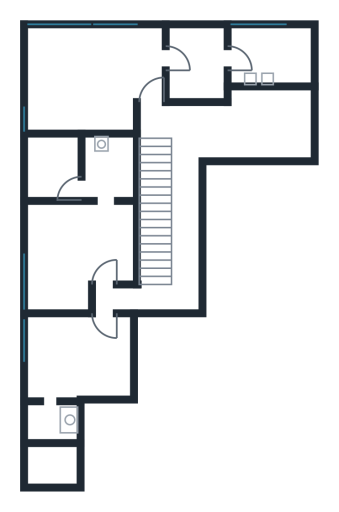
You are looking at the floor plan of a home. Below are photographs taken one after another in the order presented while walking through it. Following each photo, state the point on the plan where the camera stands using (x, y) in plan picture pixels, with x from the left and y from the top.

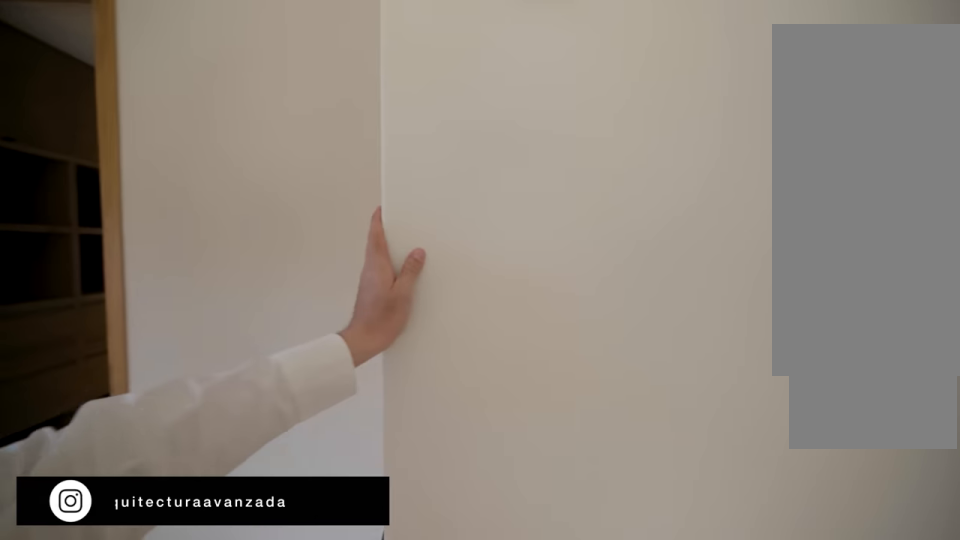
(102, 96)
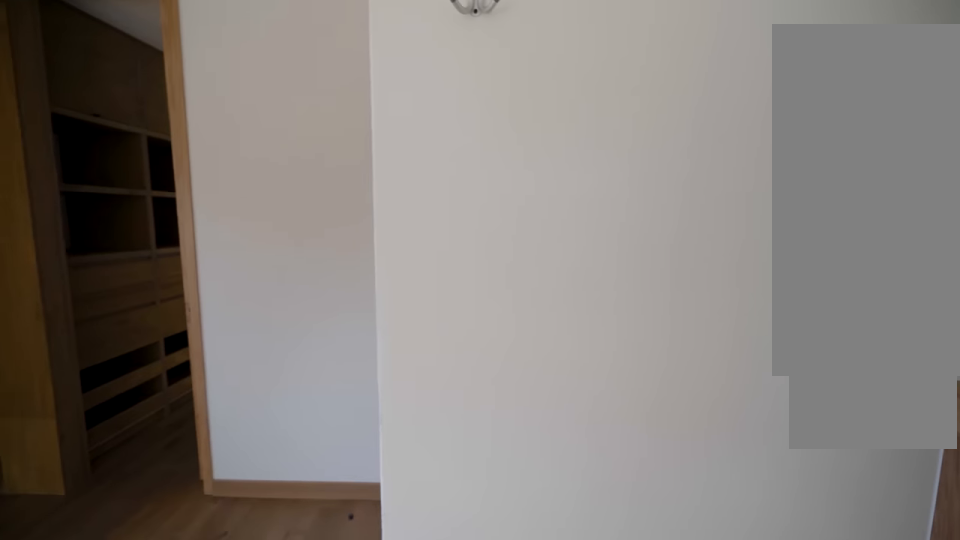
(103, 110)
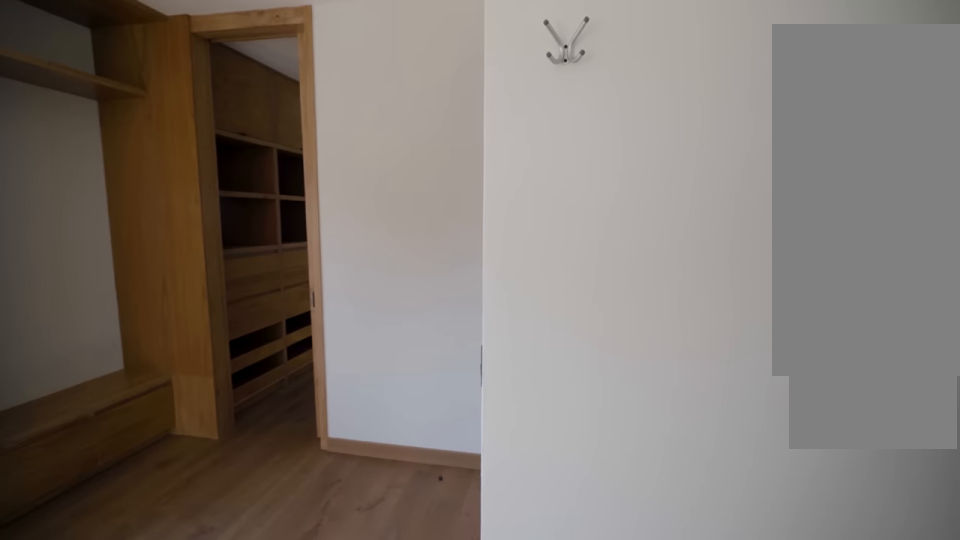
(103, 110)
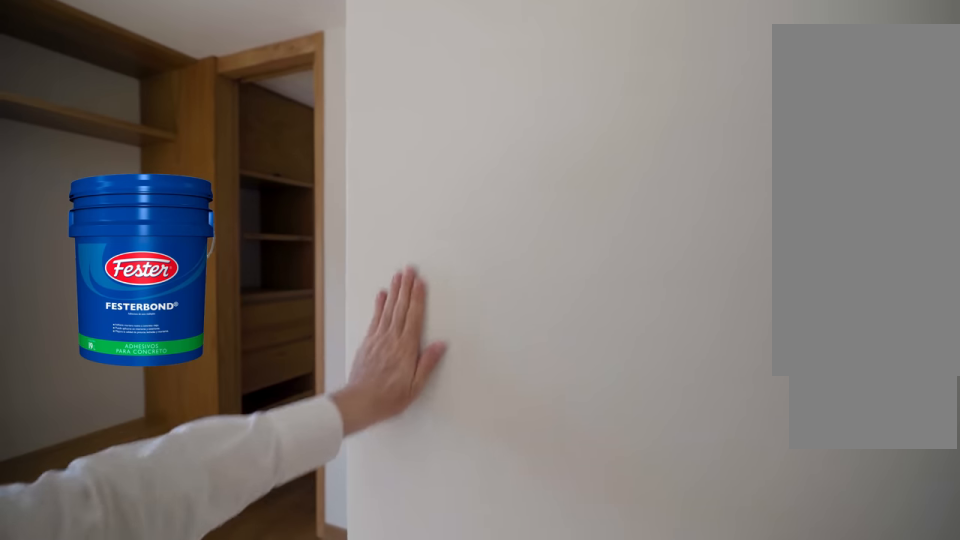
(103, 111)
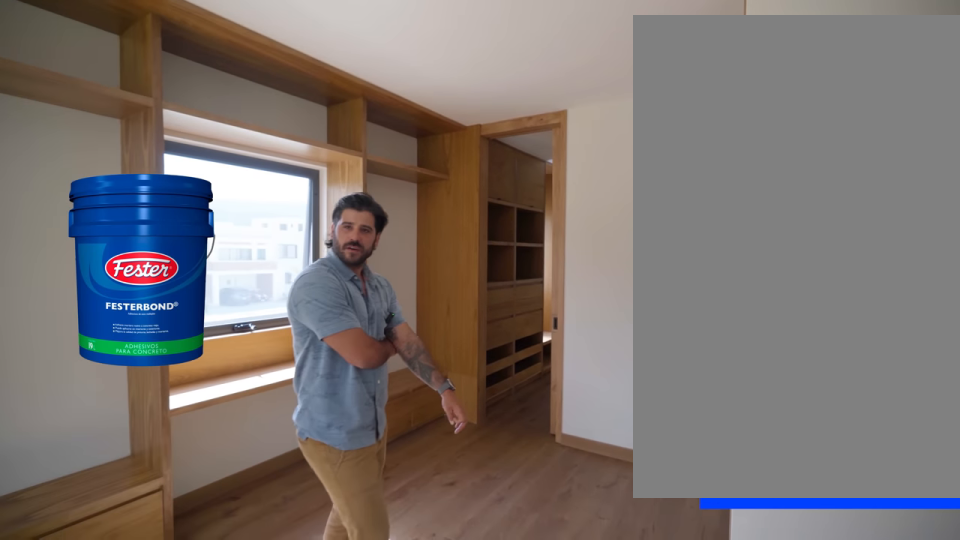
(102, 108)
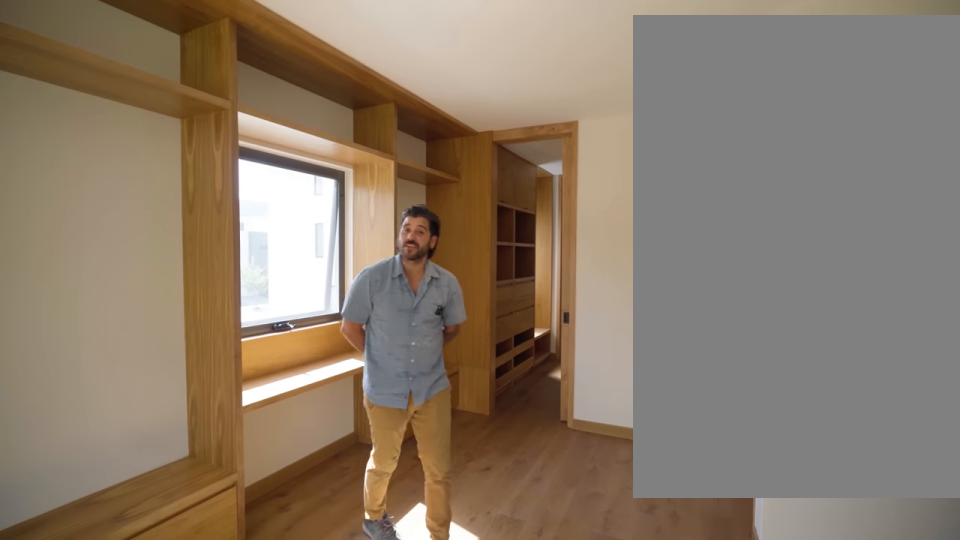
(88, 103)
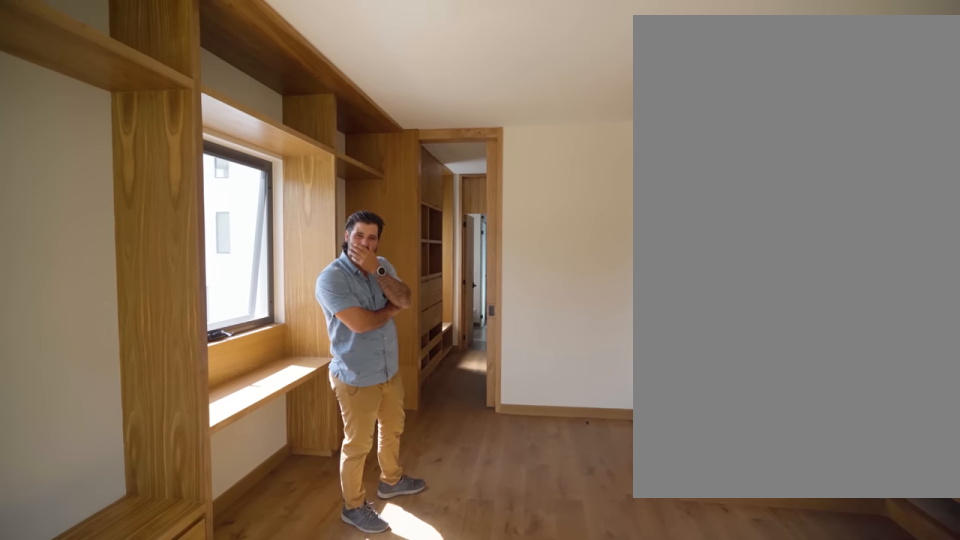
(52, 92)
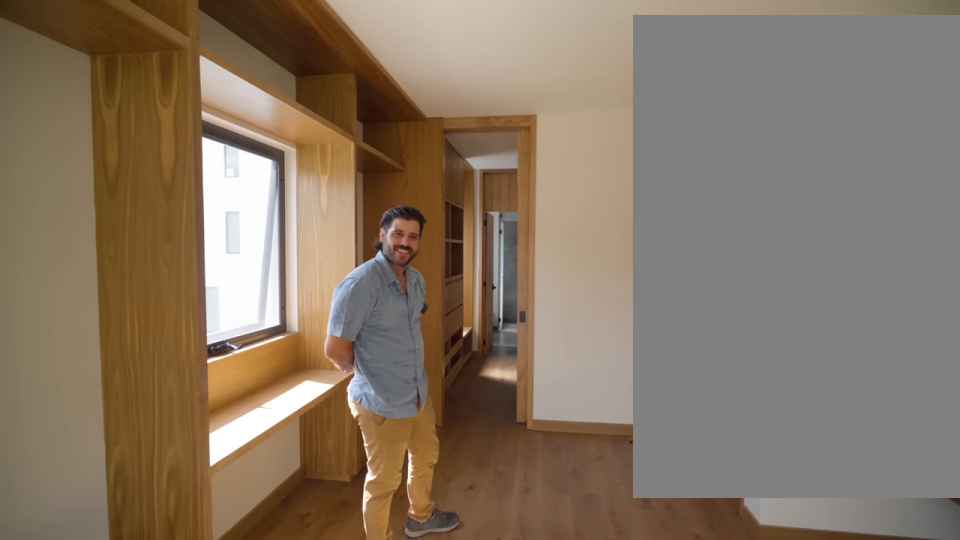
(52, 89)
